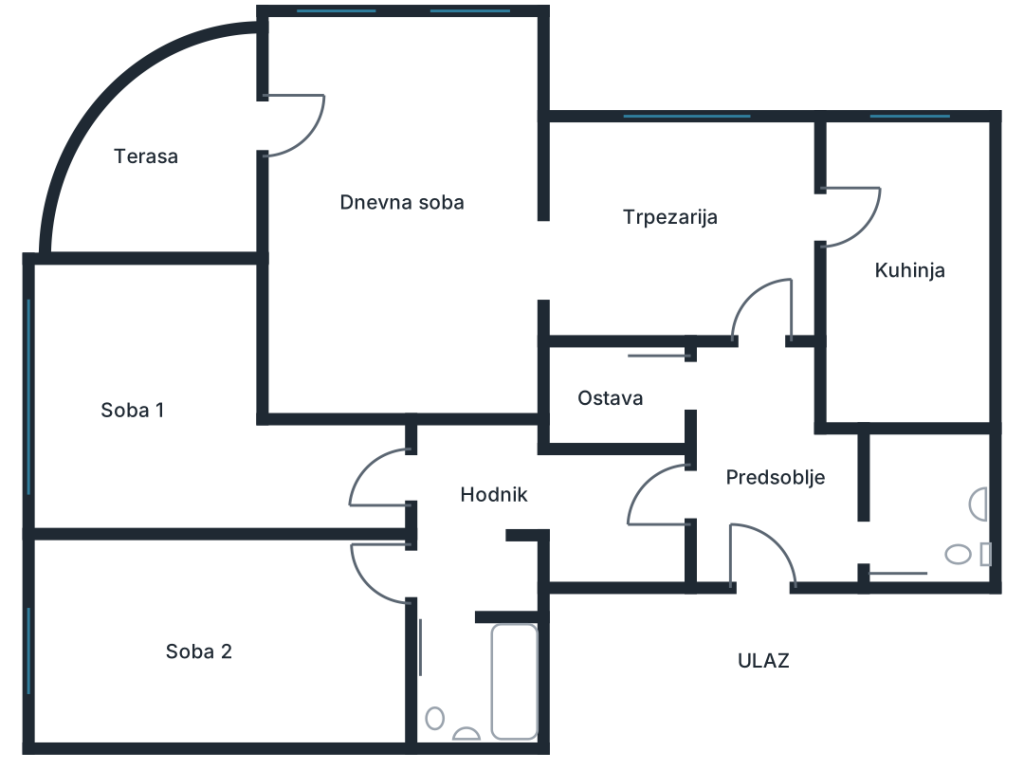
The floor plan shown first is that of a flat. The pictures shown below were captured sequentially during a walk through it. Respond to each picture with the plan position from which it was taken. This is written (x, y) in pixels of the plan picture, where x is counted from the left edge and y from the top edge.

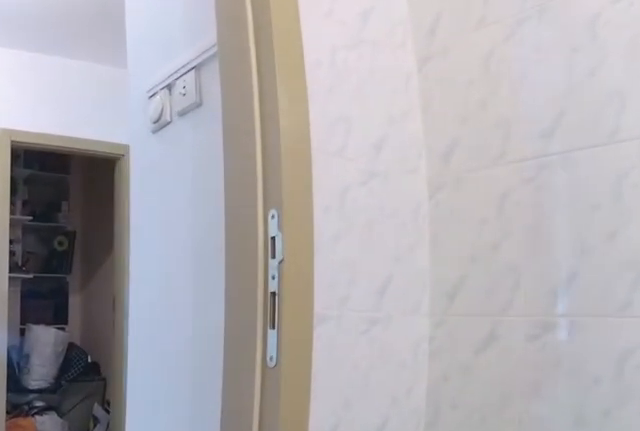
(943, 498)
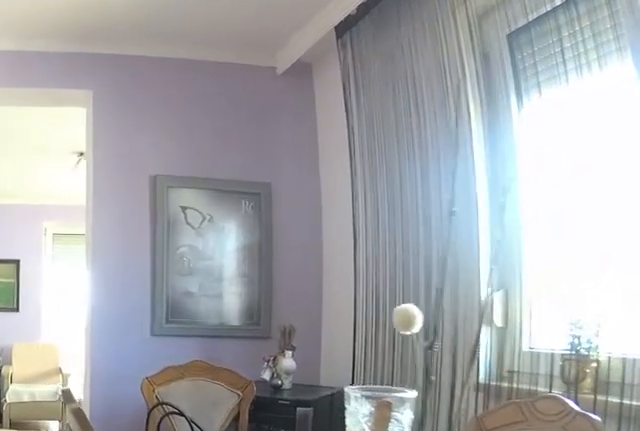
(771, 270)
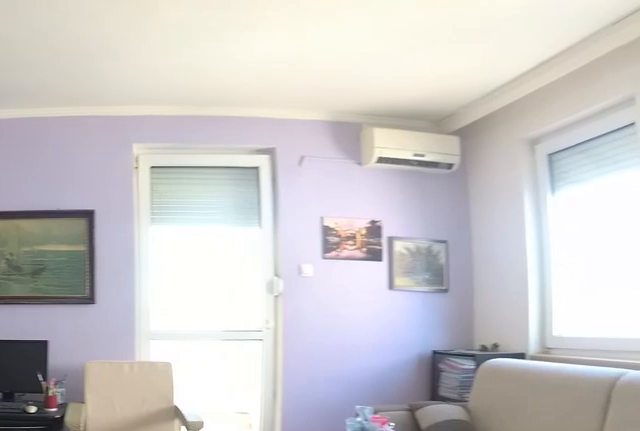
(565, 282)
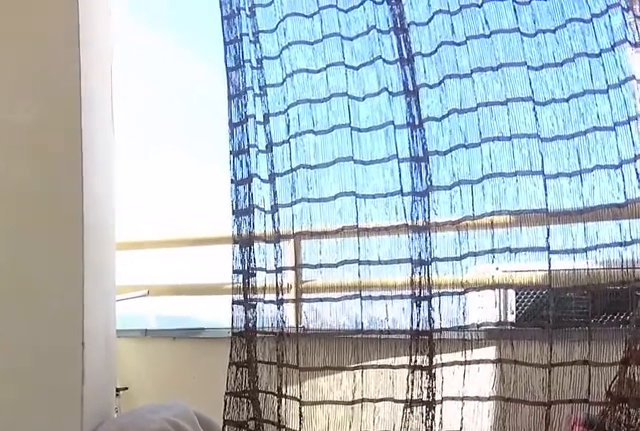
(284, 125)
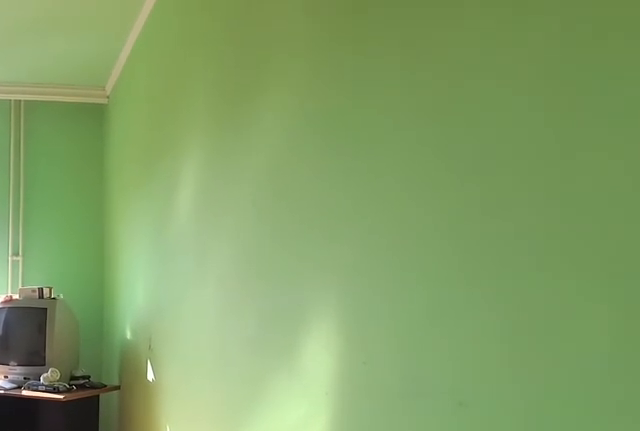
(356, 564)
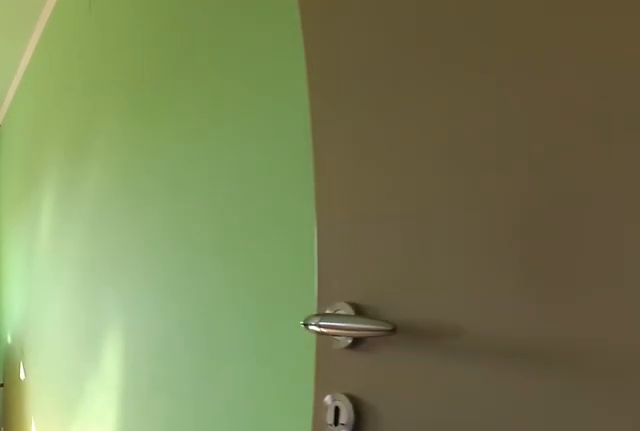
(397, 564)
